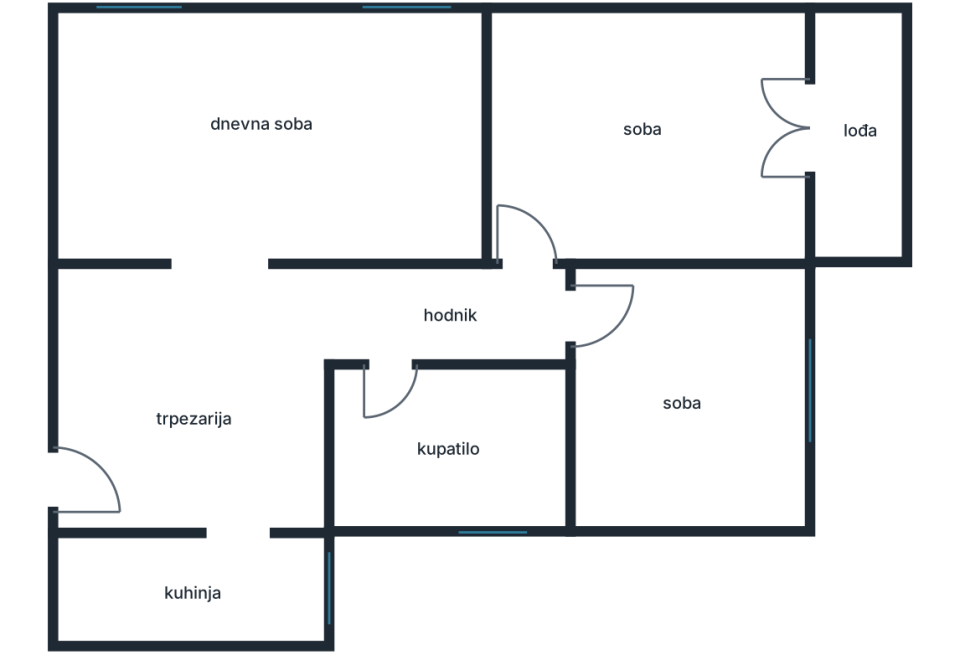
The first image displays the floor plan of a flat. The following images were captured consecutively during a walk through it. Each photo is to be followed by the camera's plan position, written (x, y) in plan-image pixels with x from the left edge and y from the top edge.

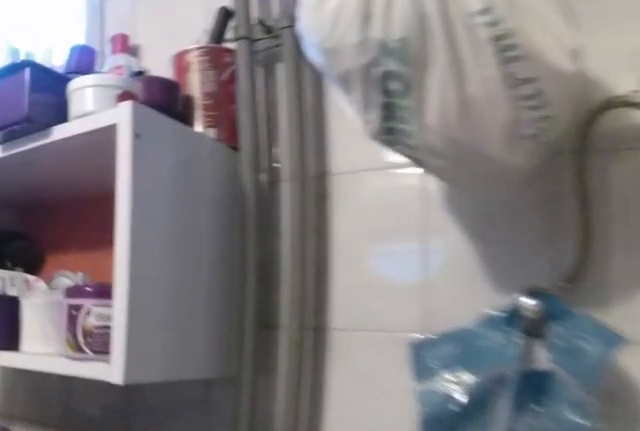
(388, 437)
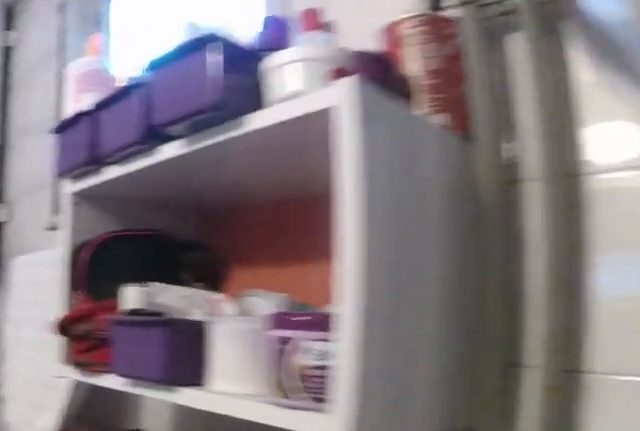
(394, 447)
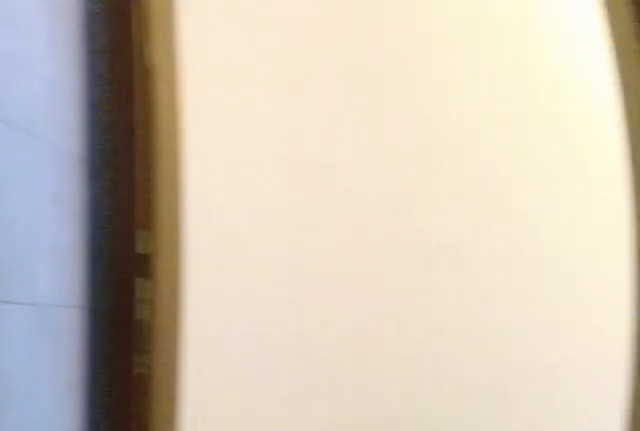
(410, 425)
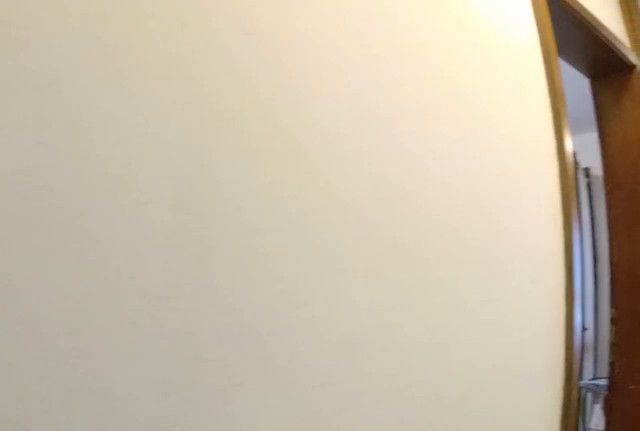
(393, 344)
